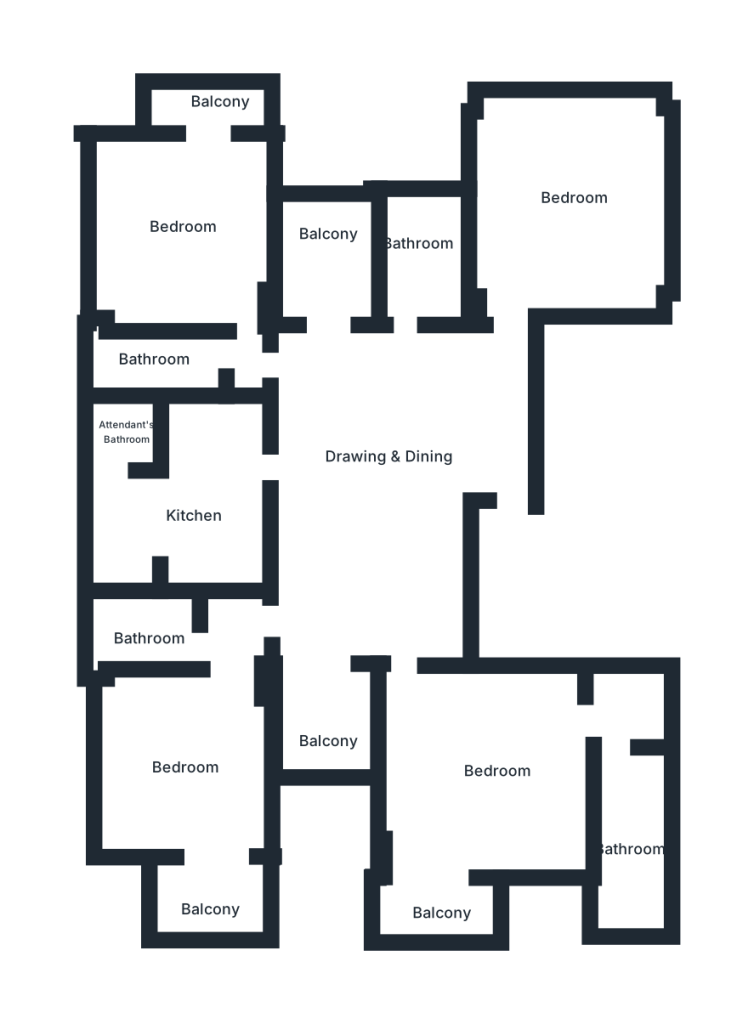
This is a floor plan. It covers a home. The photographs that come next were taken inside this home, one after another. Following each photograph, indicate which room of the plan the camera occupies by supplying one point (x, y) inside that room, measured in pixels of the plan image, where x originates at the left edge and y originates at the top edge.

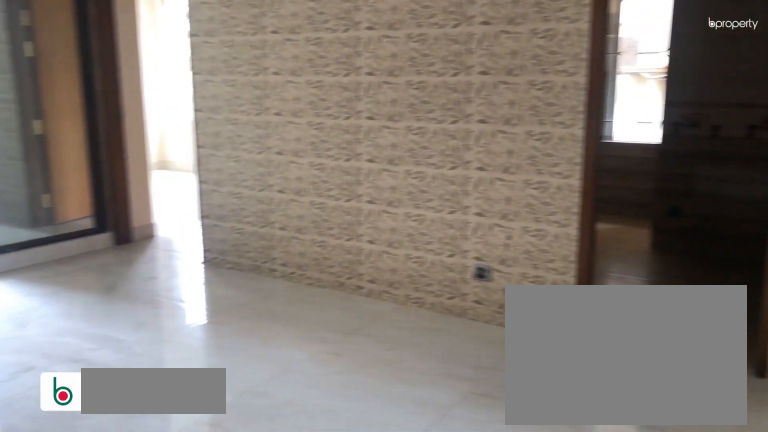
(379, 515)
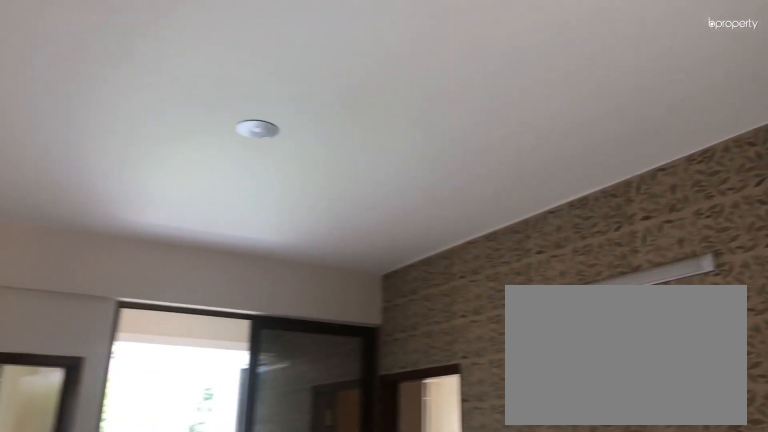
(379, 515)
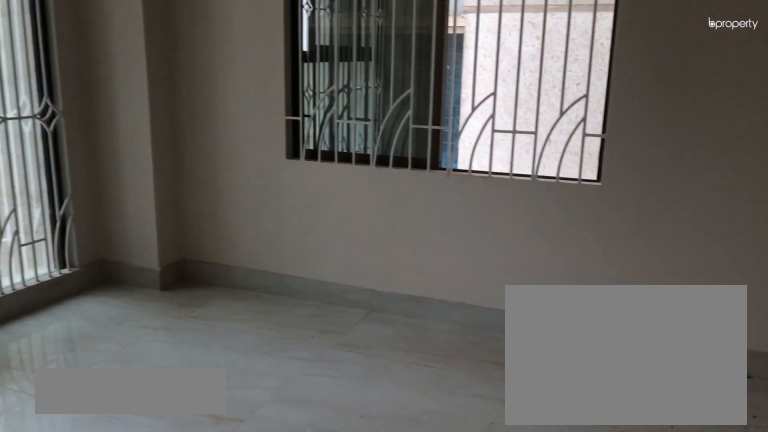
(571, 208)
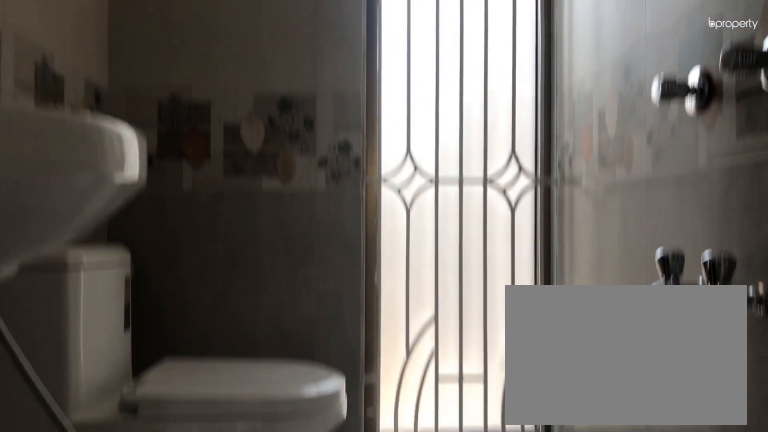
(418, 256)
